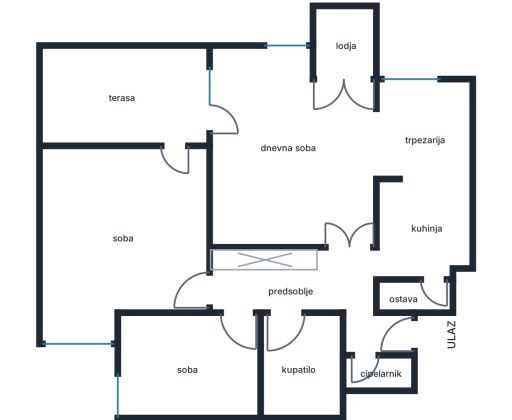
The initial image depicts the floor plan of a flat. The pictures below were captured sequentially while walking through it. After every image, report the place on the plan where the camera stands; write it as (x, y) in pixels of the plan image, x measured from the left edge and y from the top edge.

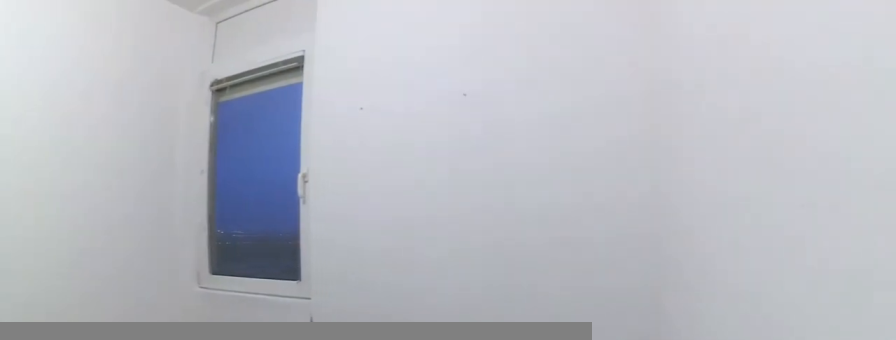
(215, 325)
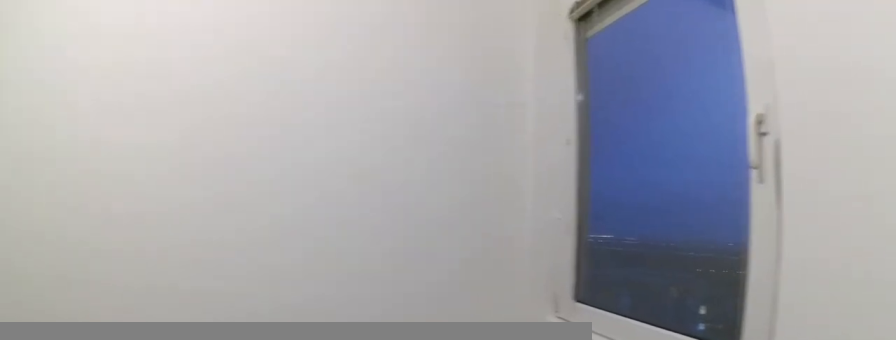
(155, 336)
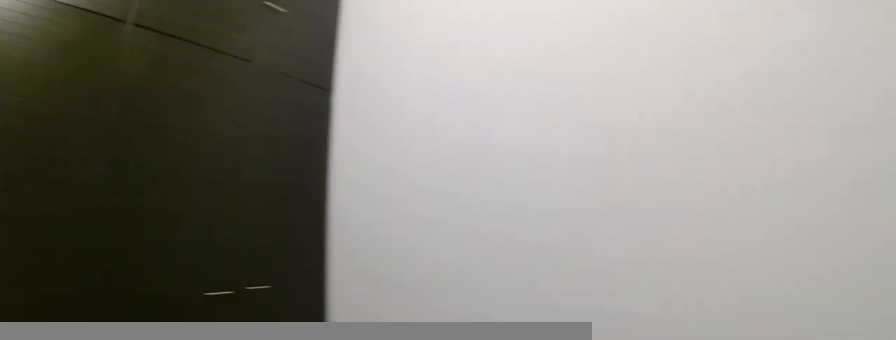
(137, 341)
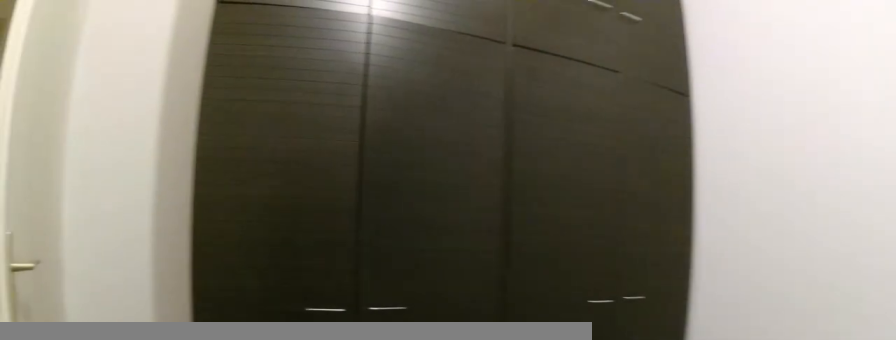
(135, 346)
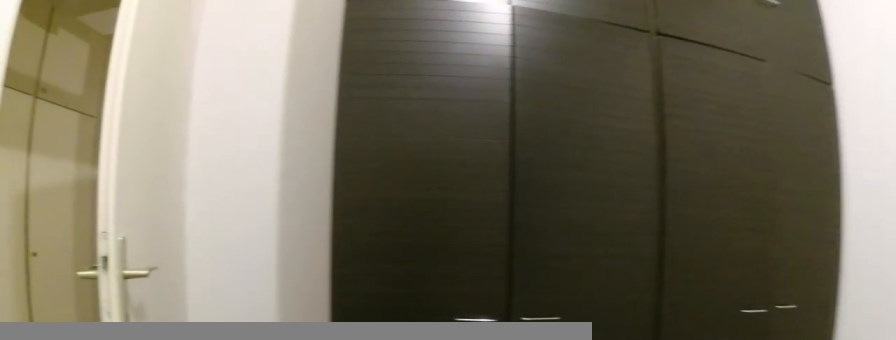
(138, 350)
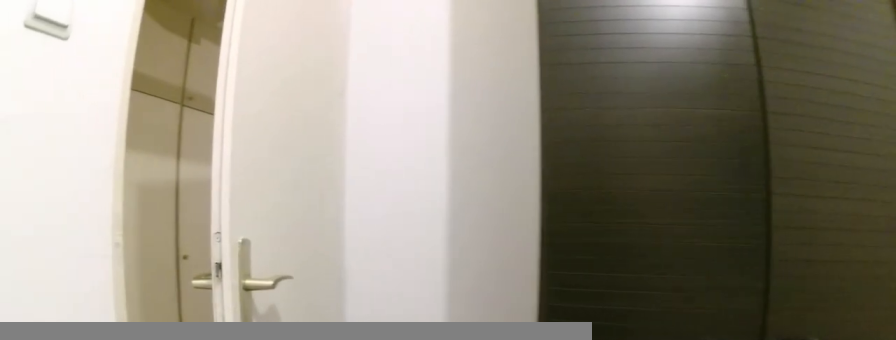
(171, 359)
